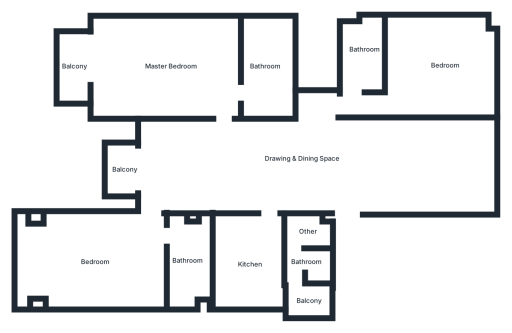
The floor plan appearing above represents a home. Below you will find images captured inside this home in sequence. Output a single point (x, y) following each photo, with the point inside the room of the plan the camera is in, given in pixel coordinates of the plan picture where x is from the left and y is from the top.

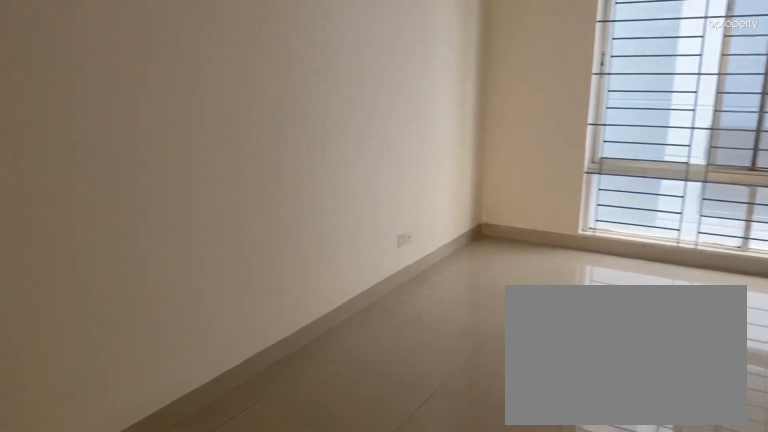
(336, 159)
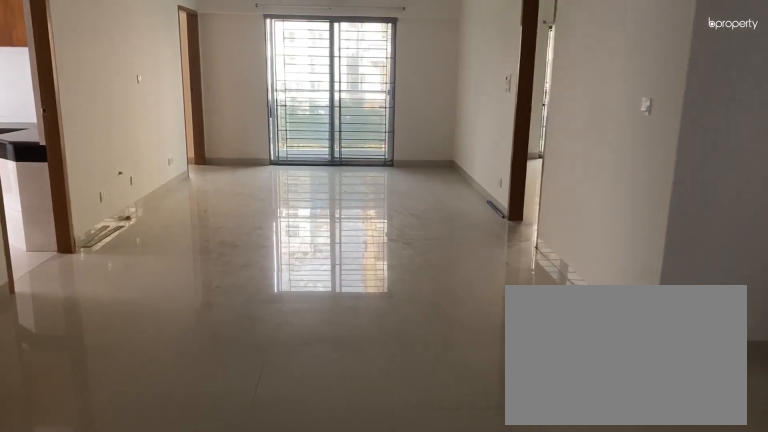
(336, 159)
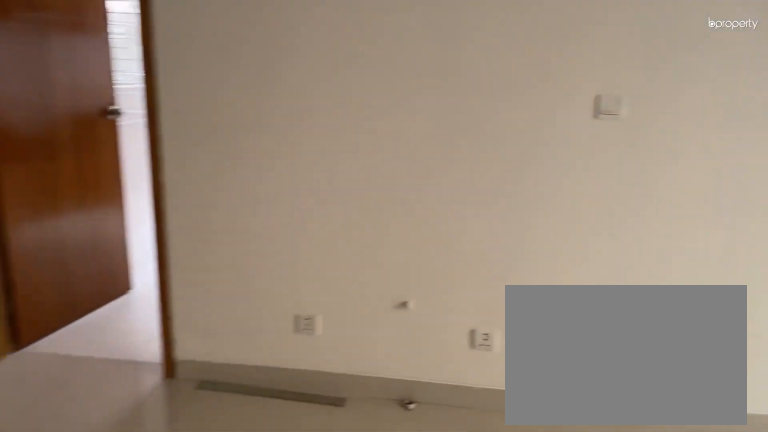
(190, 161)
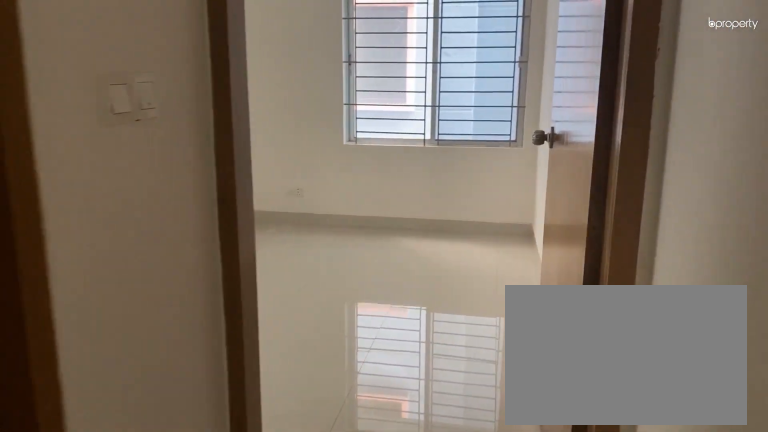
(369, 104)
